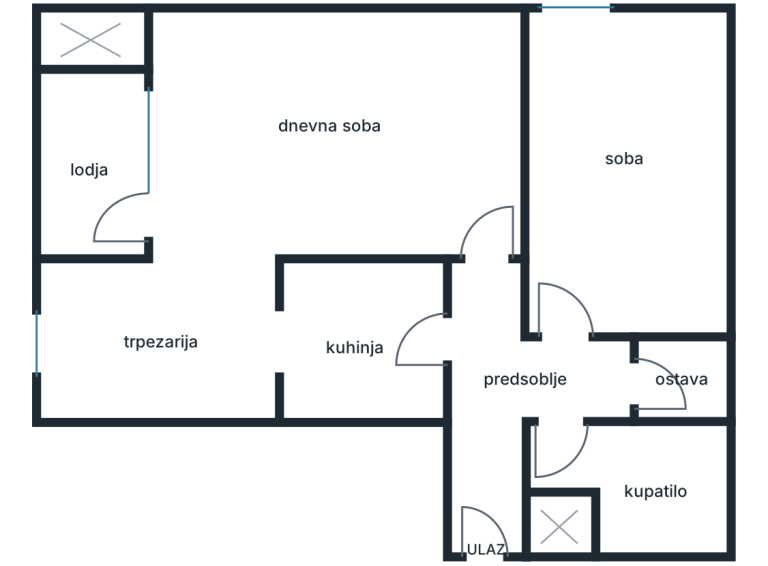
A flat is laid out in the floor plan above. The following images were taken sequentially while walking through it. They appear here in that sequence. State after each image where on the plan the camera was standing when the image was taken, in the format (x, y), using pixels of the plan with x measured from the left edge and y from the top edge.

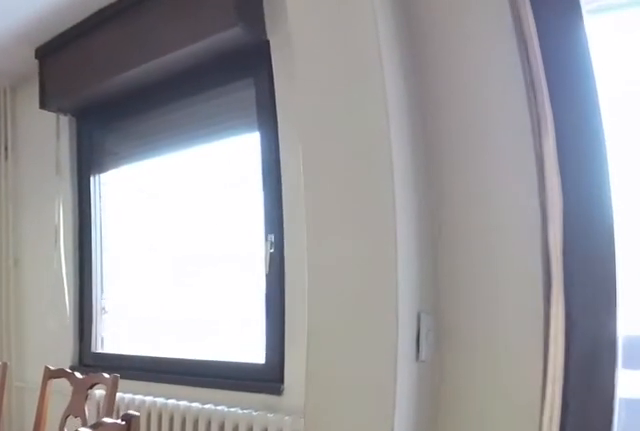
(186, 210)
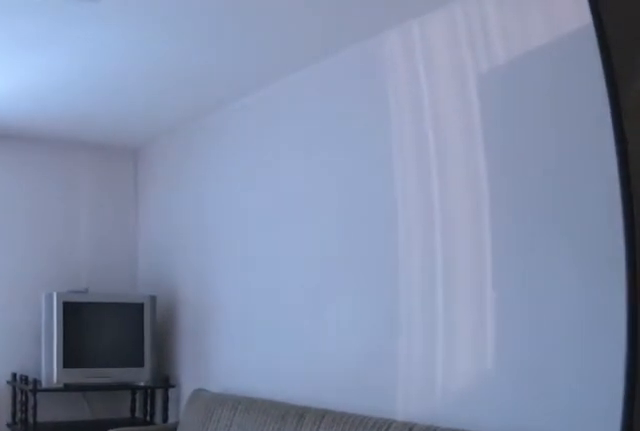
(579, 358)
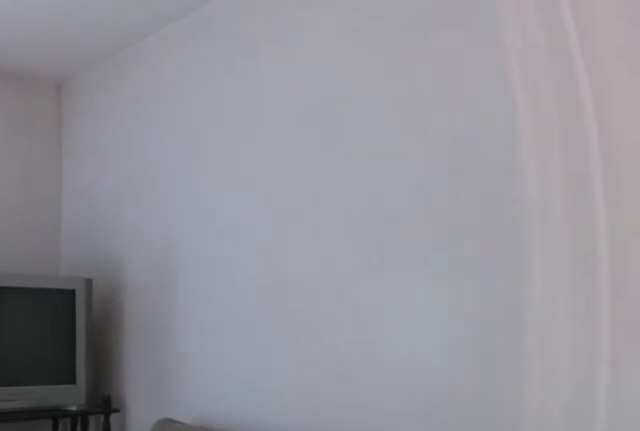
(579, 246)
